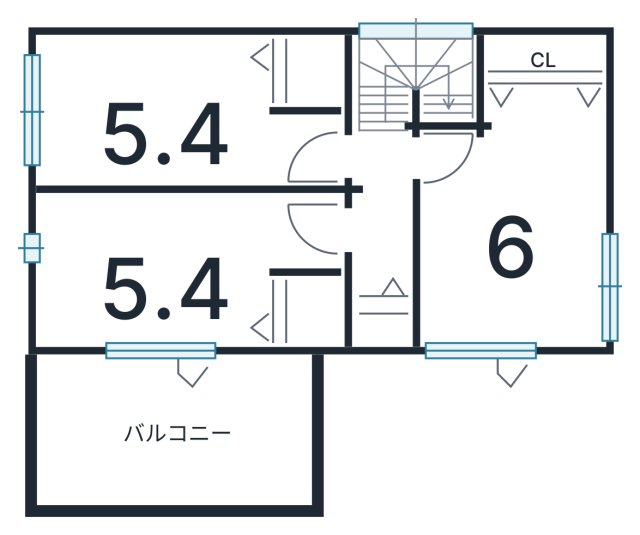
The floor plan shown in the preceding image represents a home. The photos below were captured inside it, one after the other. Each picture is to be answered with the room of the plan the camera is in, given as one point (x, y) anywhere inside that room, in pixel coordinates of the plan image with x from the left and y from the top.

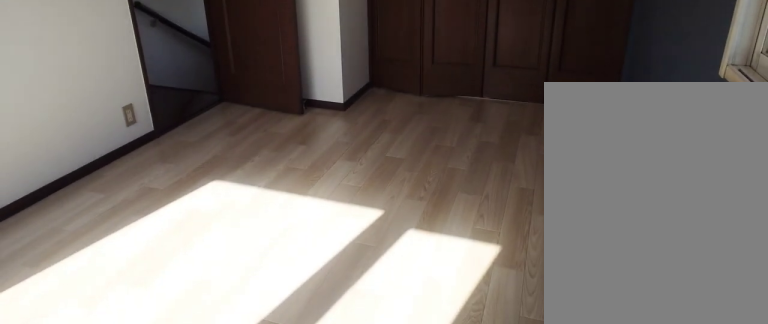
(504, 240)
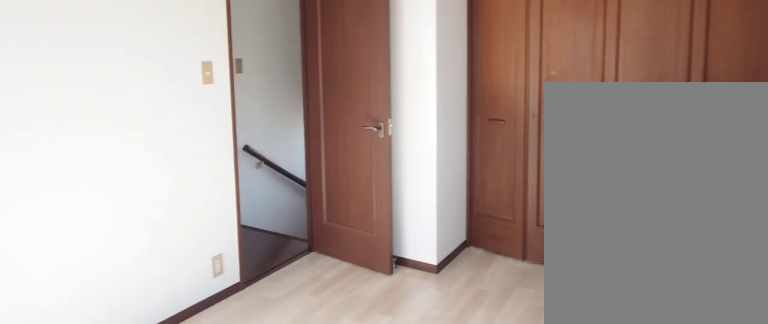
(504, 240)
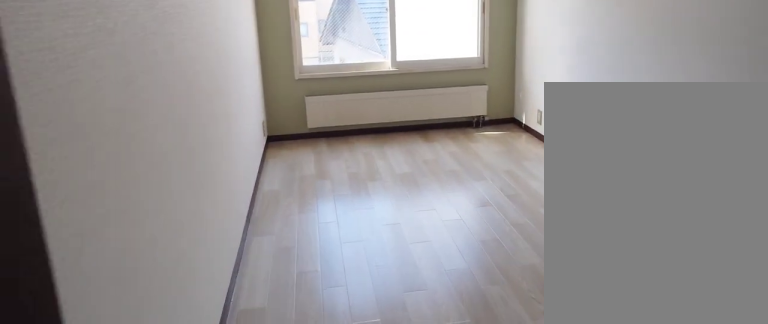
(154, 116)
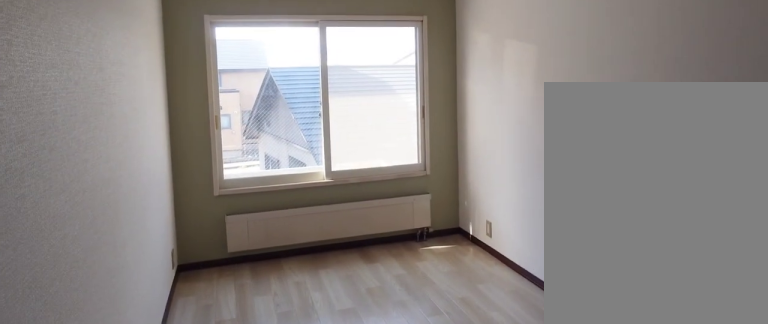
(154, 116)
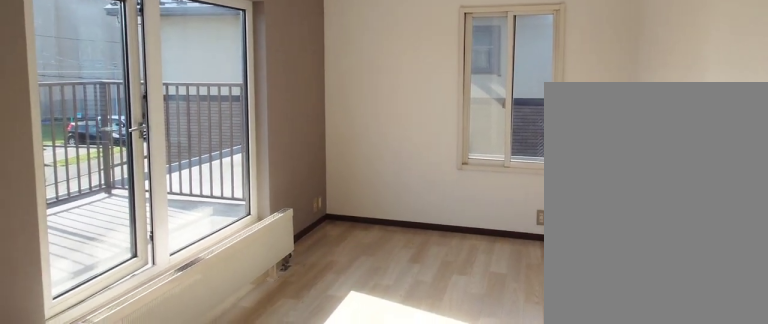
(151, 281)
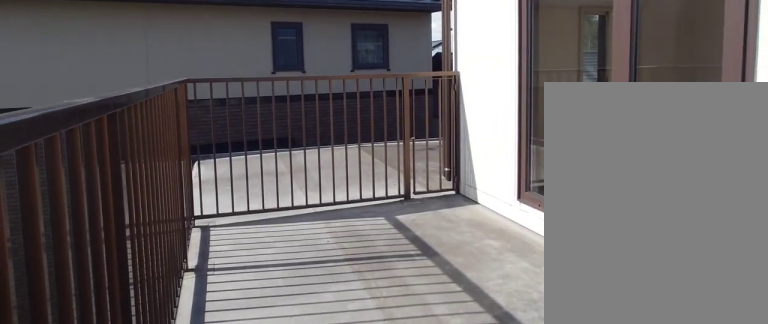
(166, 448)
